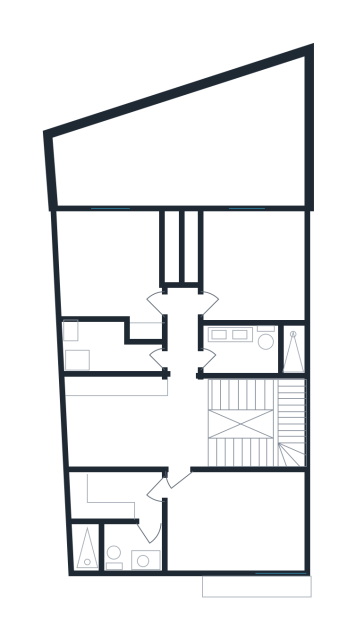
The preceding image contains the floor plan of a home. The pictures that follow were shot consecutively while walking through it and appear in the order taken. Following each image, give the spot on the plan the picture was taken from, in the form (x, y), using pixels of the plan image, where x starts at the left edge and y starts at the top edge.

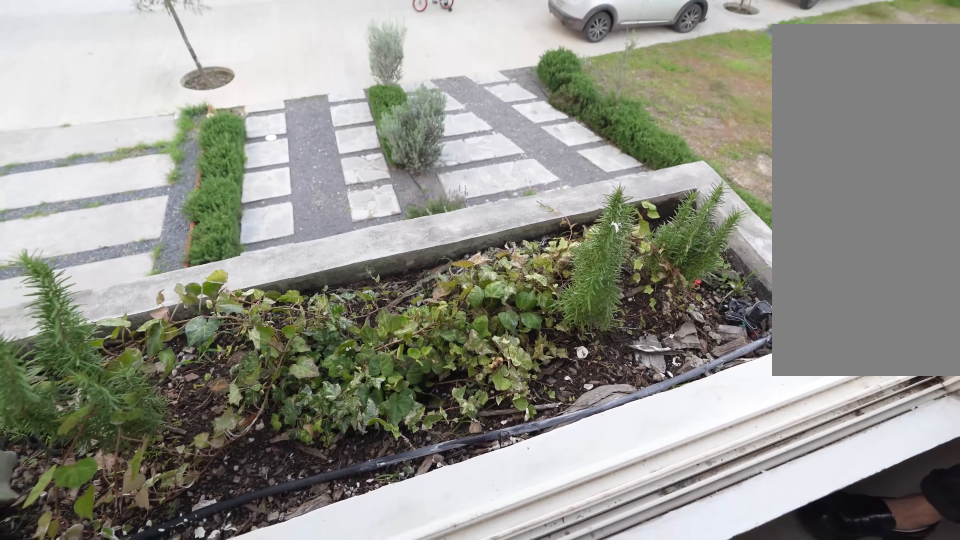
(241, 559)
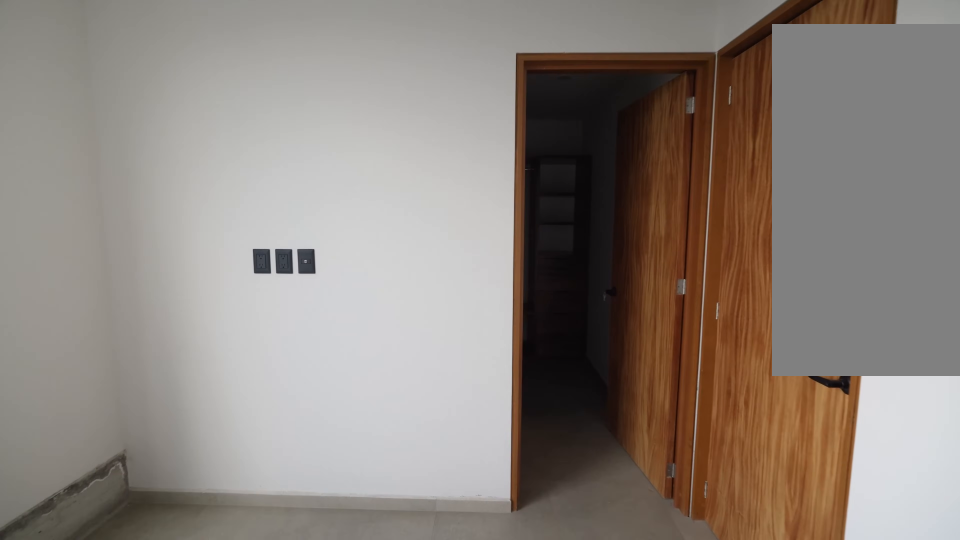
(212, 528)
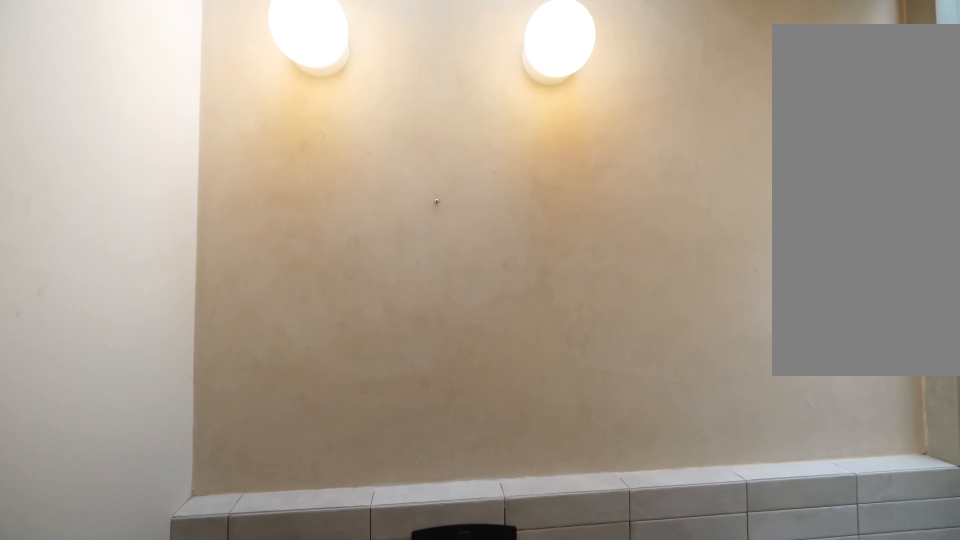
(138, 540)
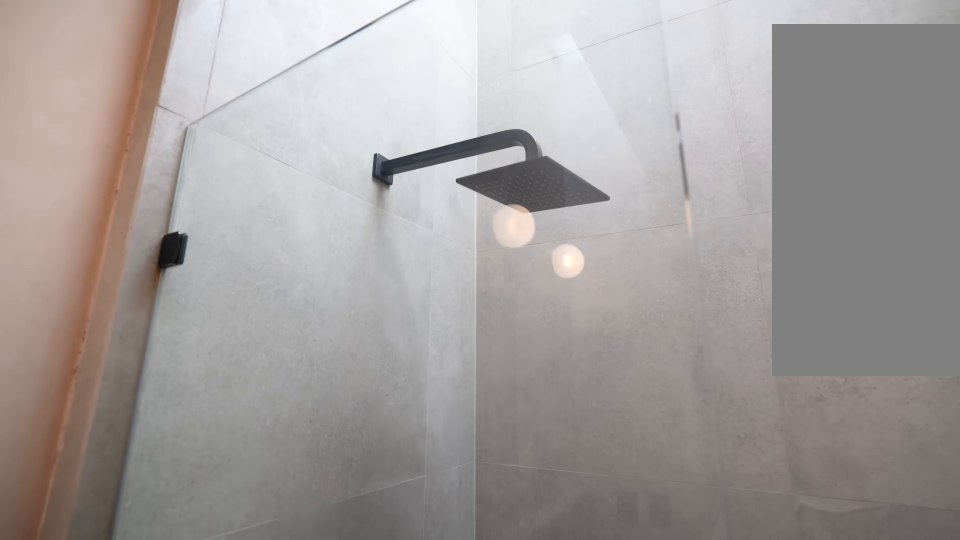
(96, 551)
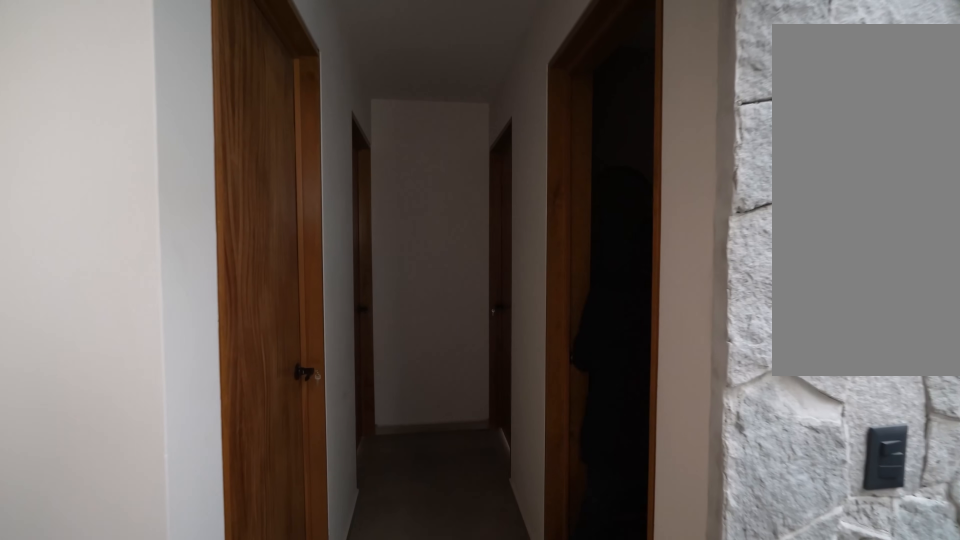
(173, 390)
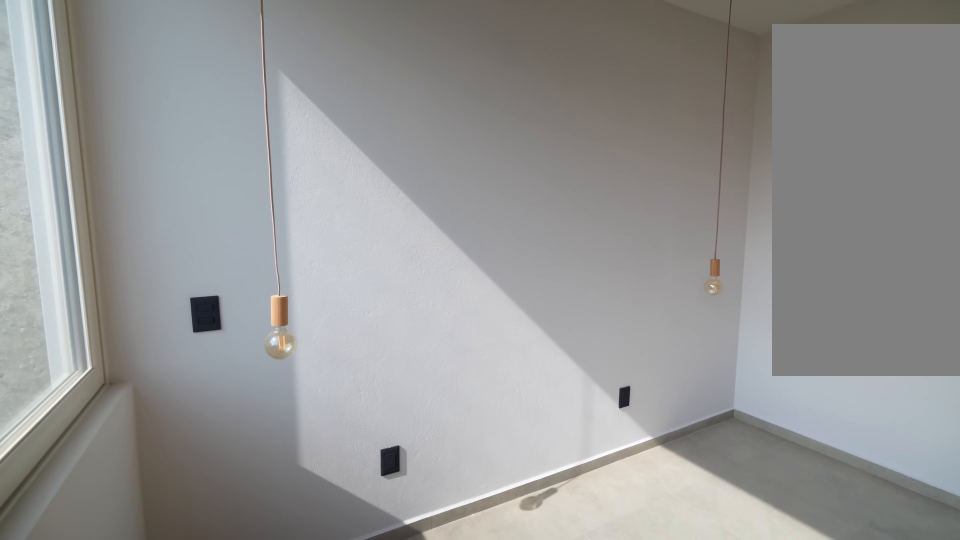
(223, 216)
